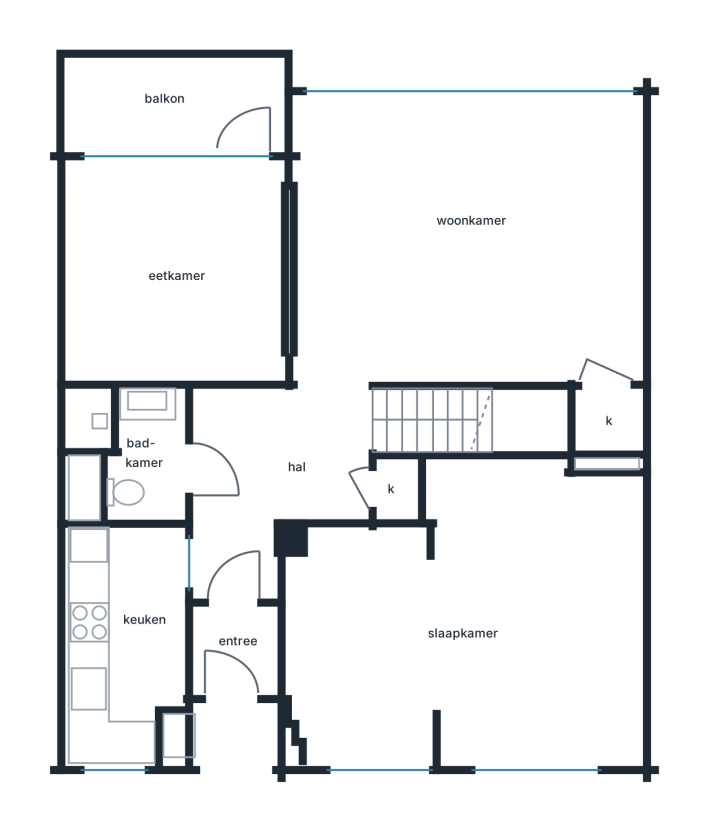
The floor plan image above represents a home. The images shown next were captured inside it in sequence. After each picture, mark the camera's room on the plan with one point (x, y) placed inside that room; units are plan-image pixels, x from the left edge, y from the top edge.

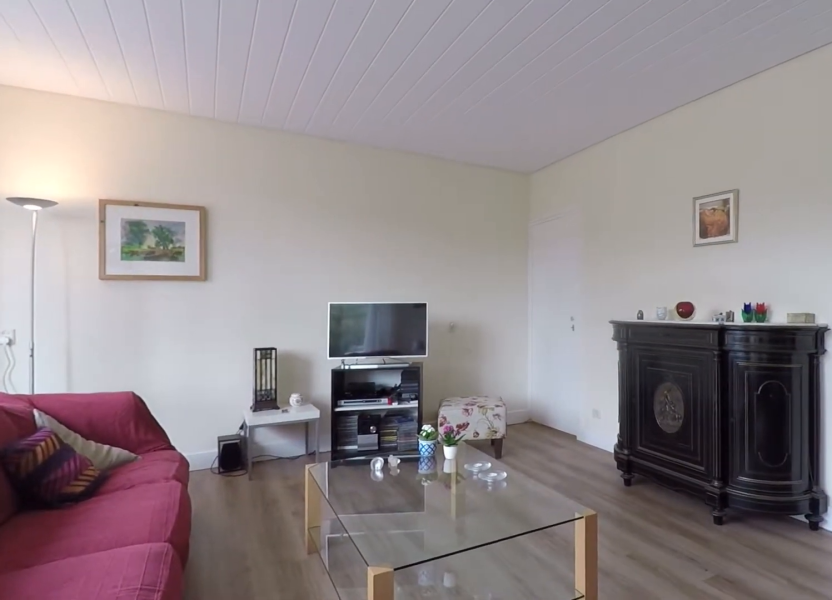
(627, 220)
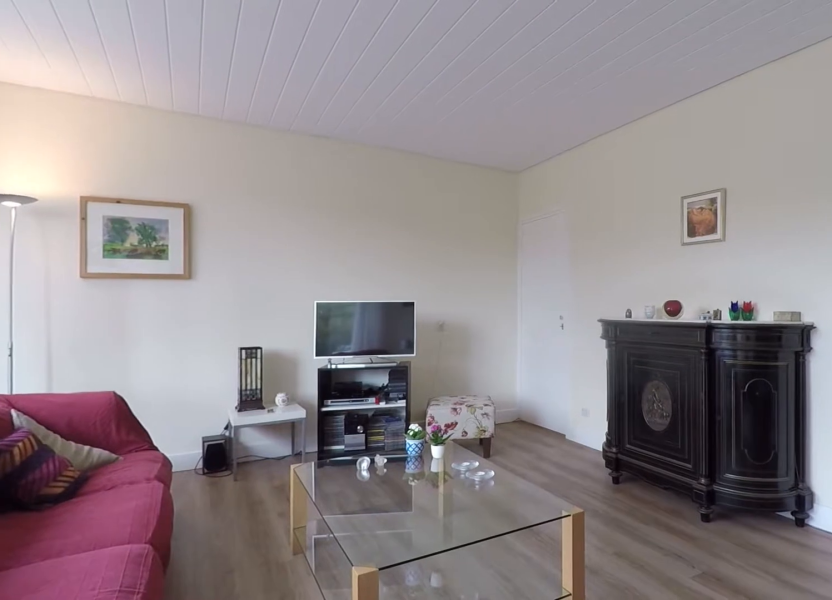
(627, 220)
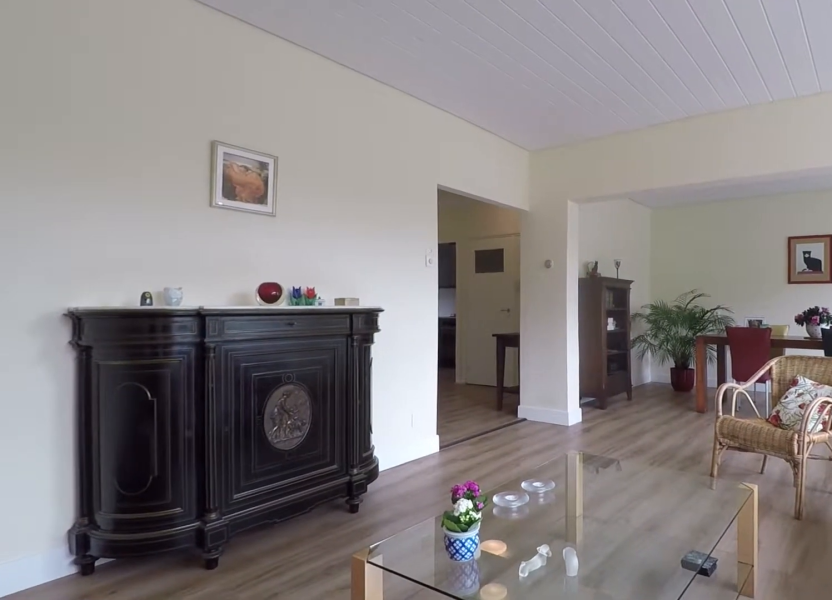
(382, 255)
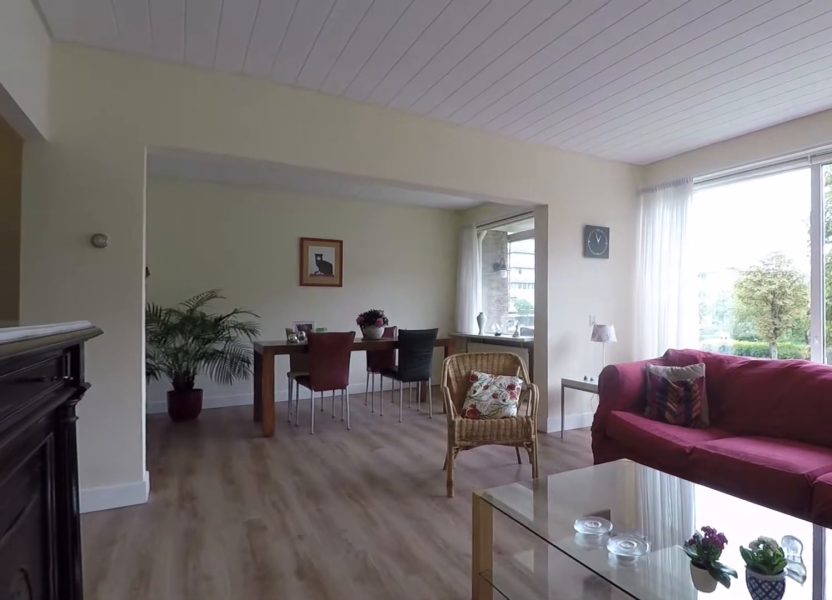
(368, 261)
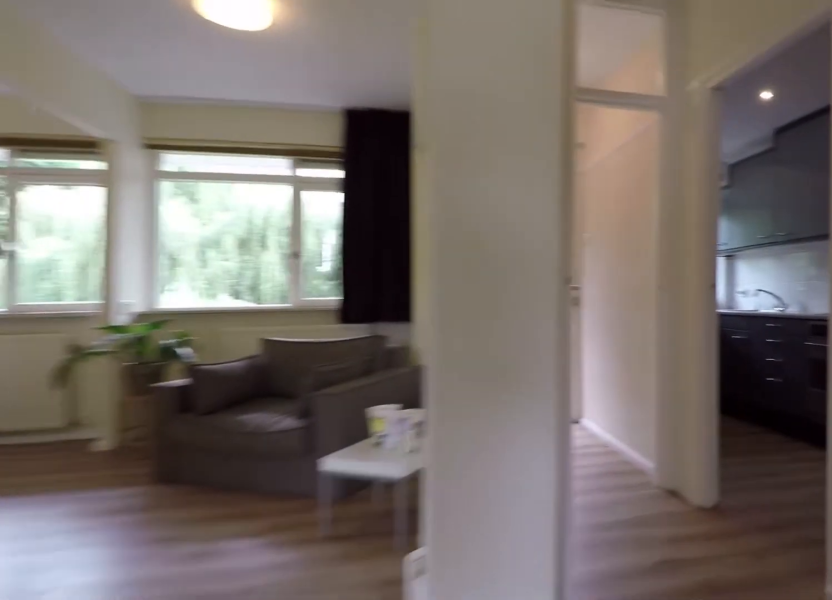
(265, 510)
